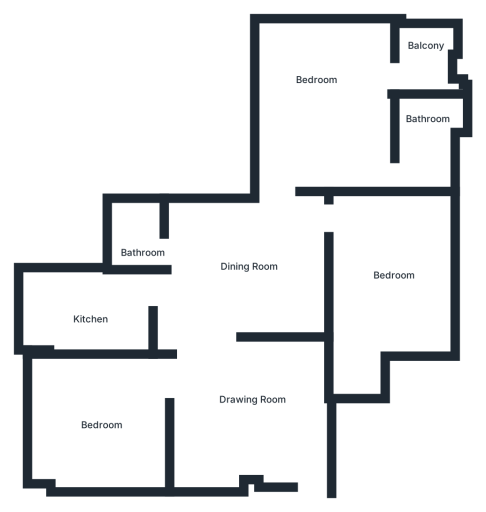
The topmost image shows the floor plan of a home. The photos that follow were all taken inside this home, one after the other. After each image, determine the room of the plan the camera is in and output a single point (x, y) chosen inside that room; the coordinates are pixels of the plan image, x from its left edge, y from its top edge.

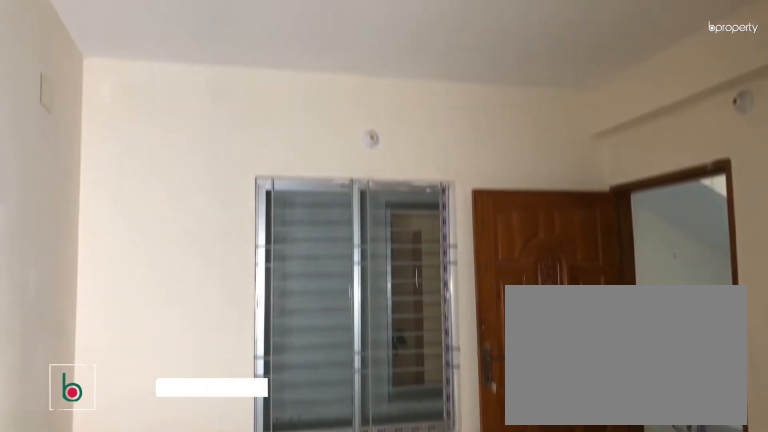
(228, 401)
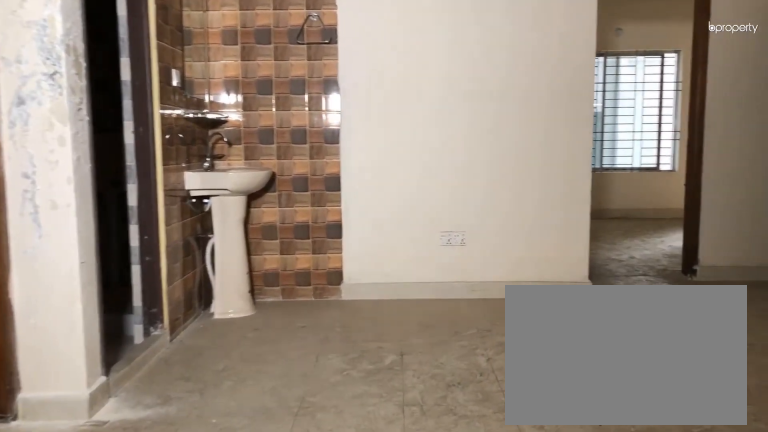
(251, 270)
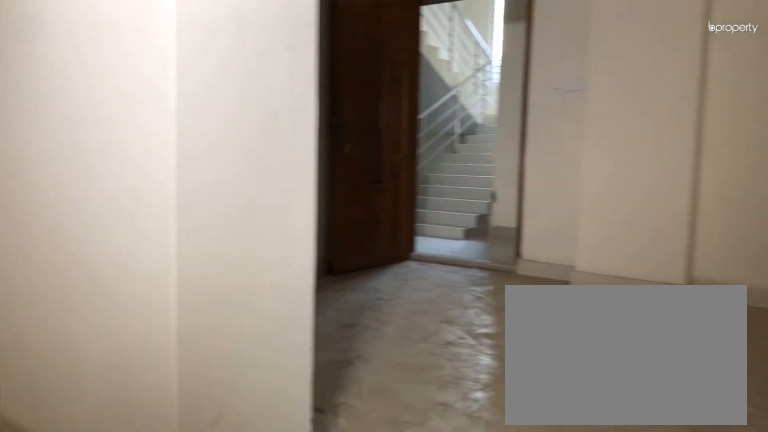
(251, 270)
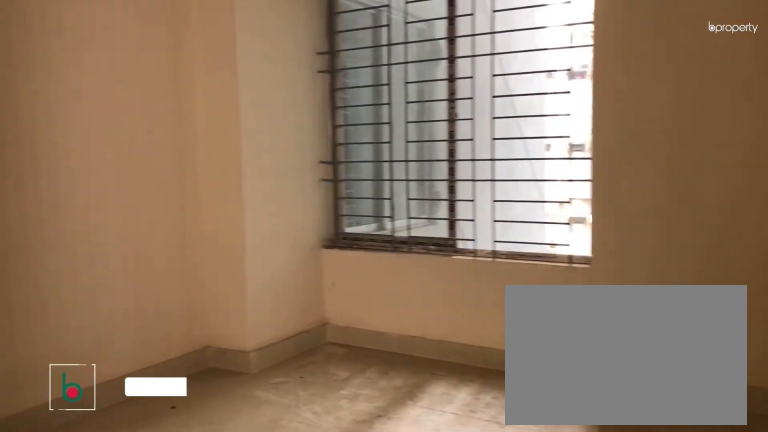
(100, 420)
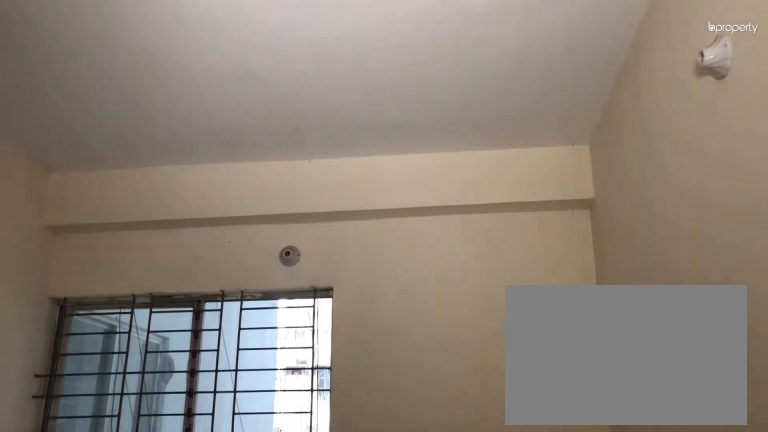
(107, 410)
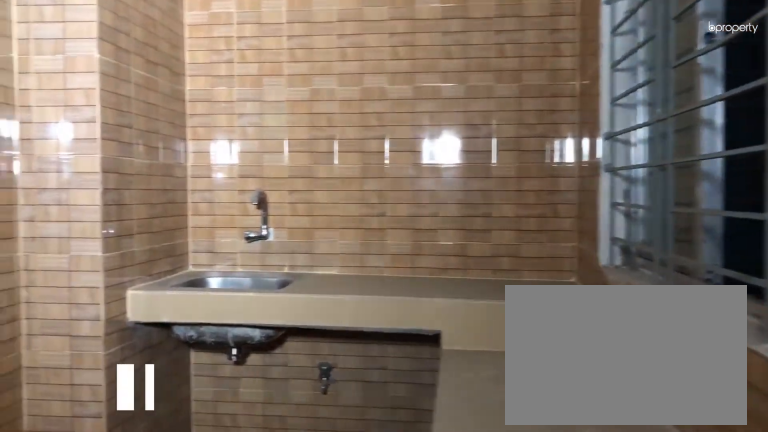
(89, 314)
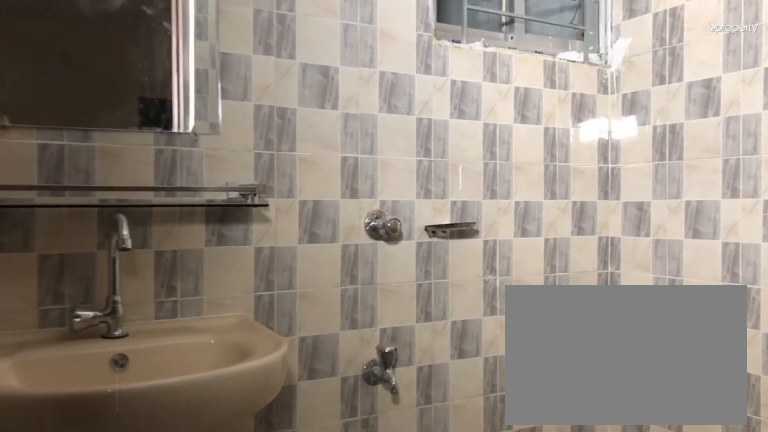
(136, 231)
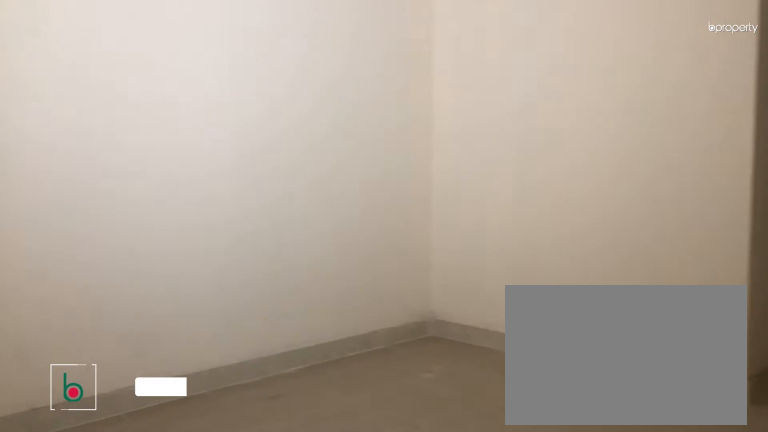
(389, 272)
